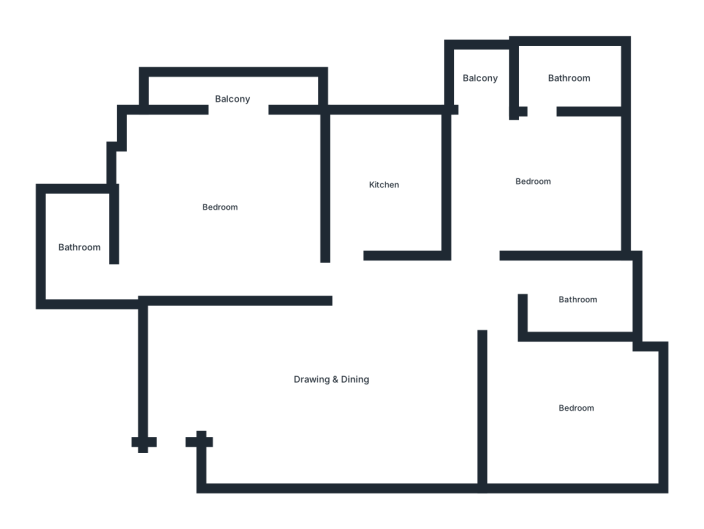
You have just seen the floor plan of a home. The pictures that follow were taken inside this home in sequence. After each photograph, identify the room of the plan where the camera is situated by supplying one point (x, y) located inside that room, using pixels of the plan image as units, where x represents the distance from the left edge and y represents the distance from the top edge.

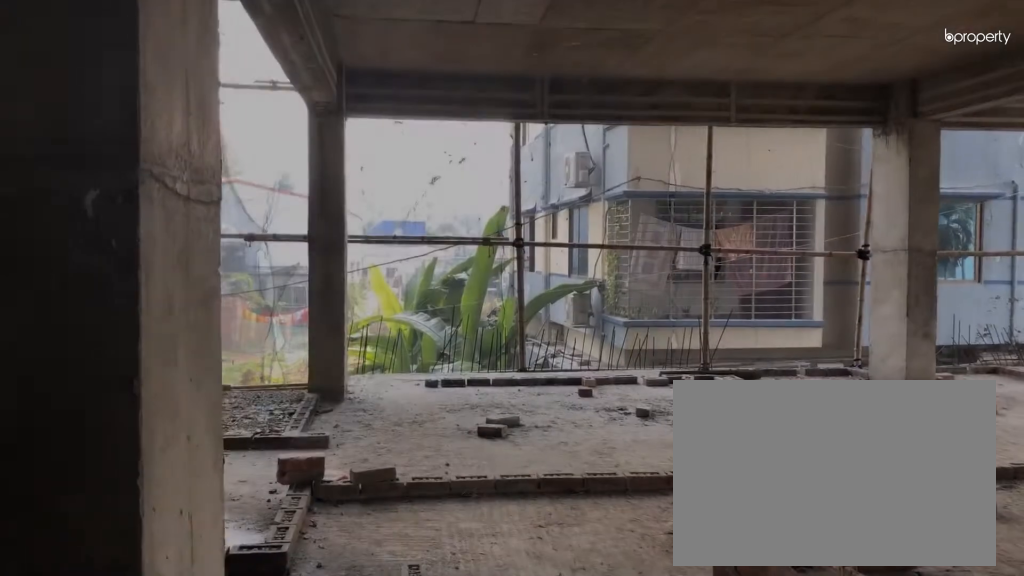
(174, 446)
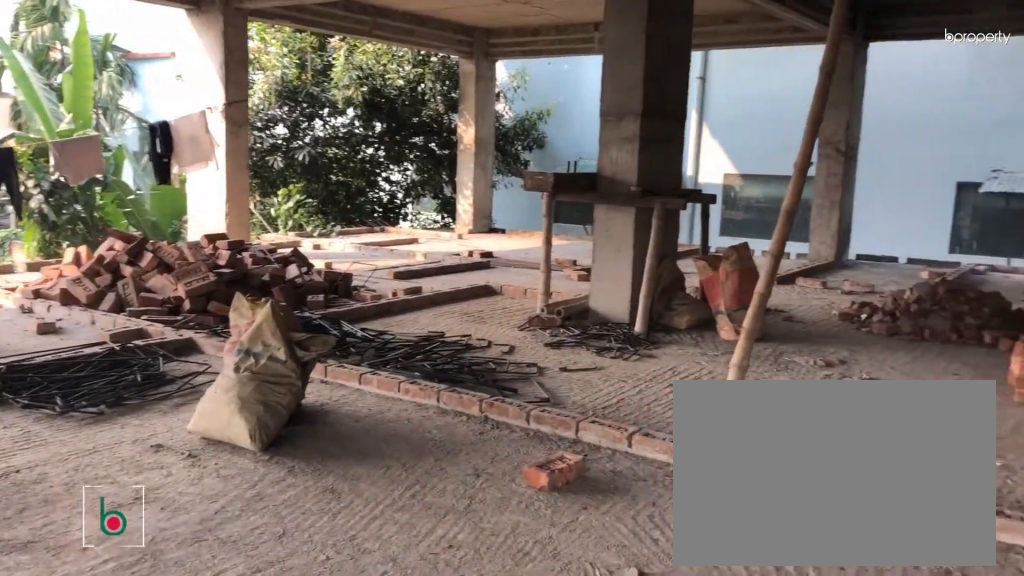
(331, 382)
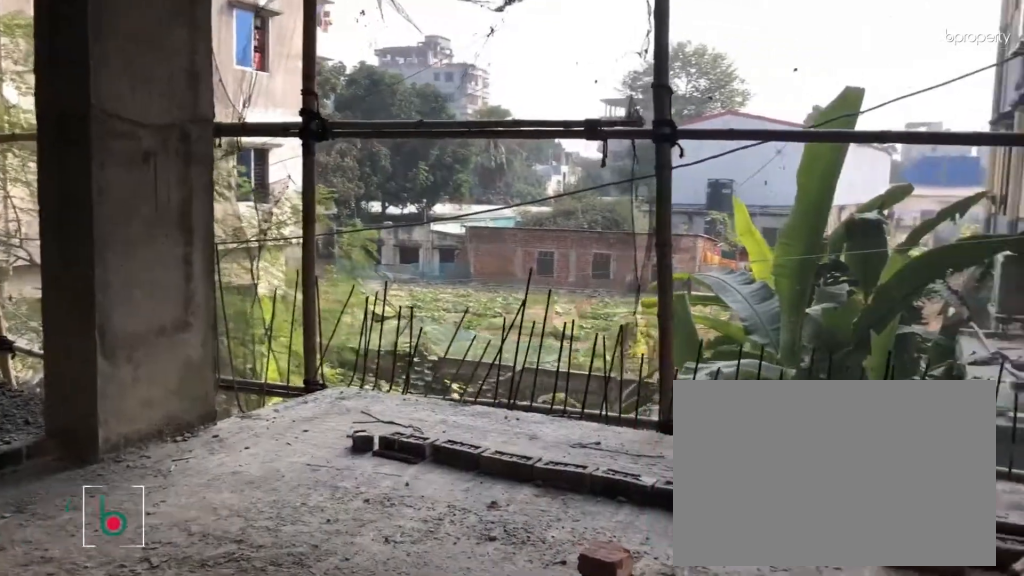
(218, 206)
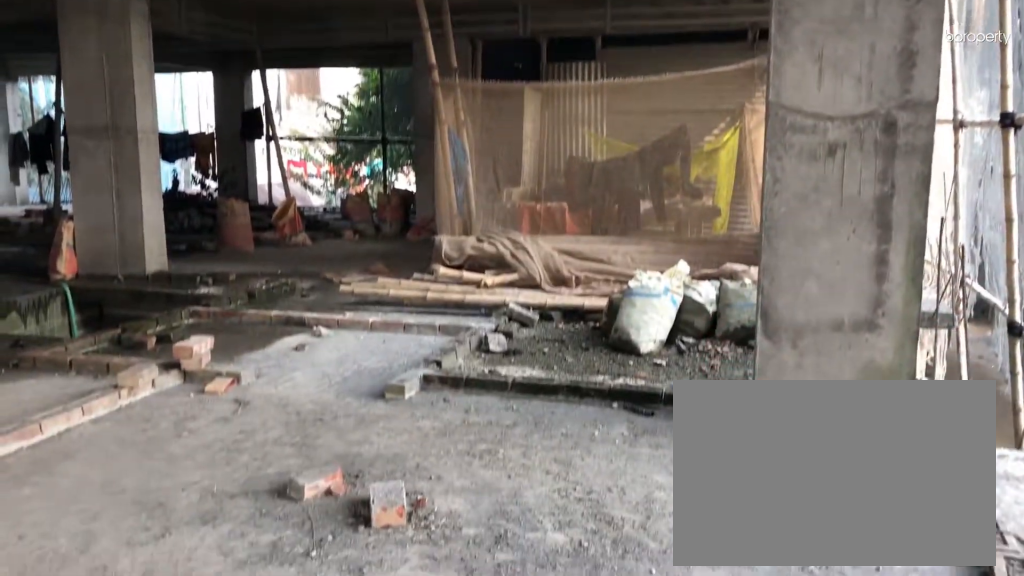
(218, 206)
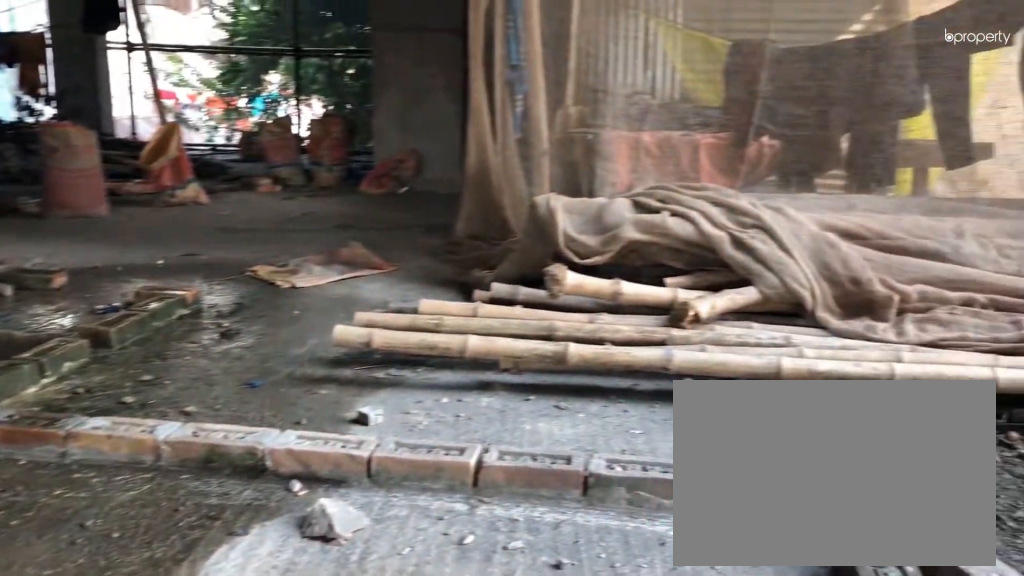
(79, 247)
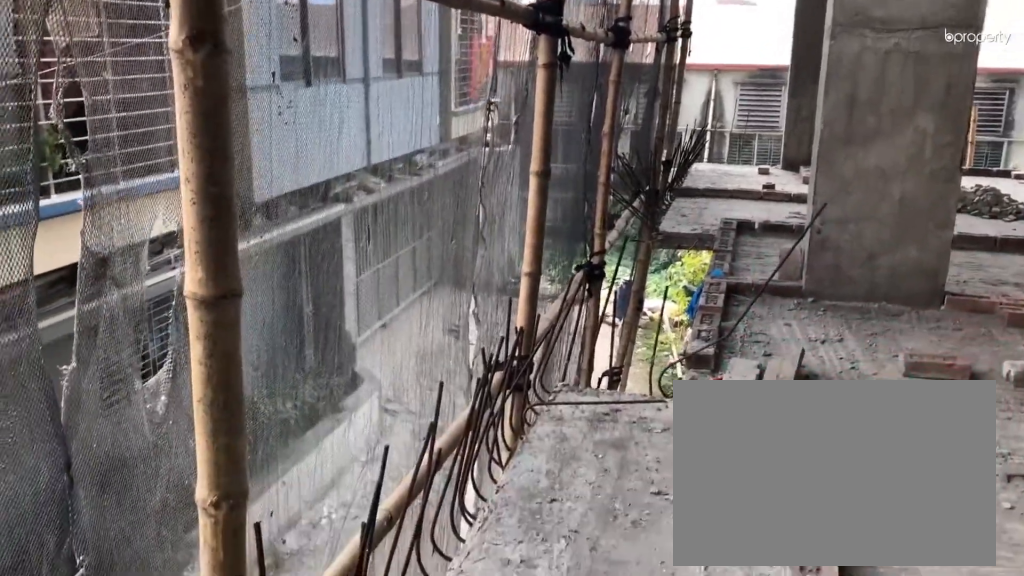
(233, 99)
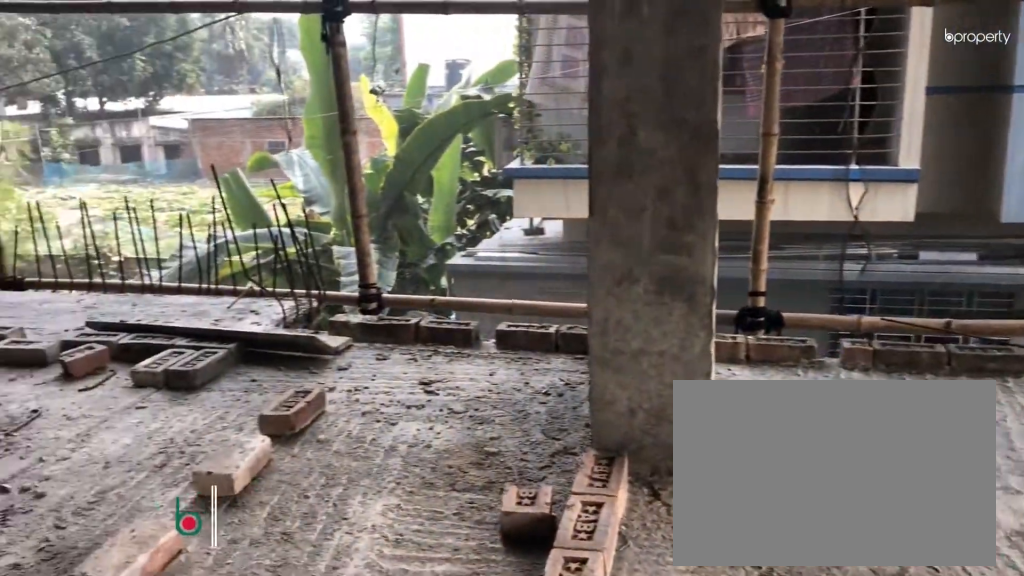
(384, 187)
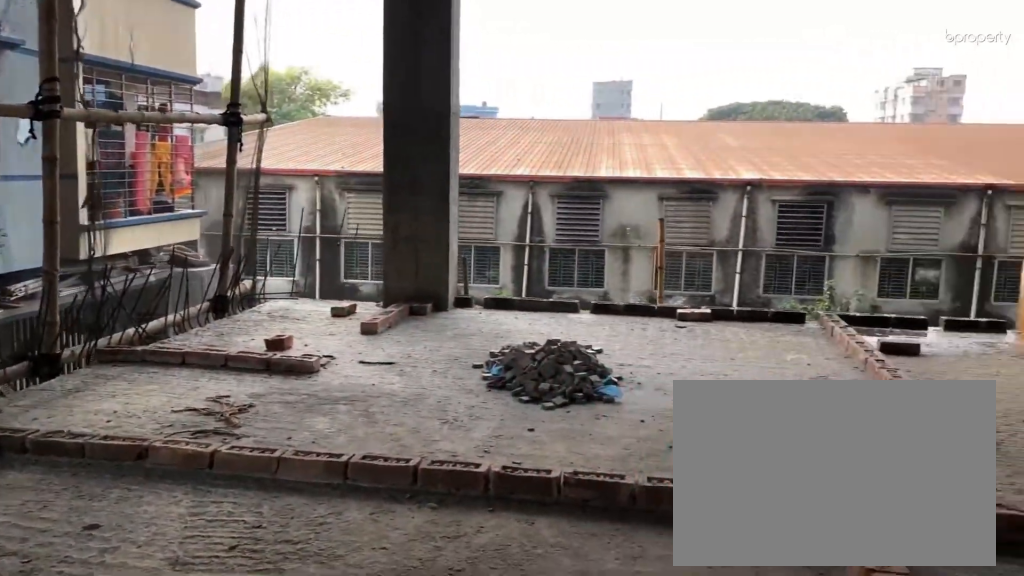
(385, 186)
